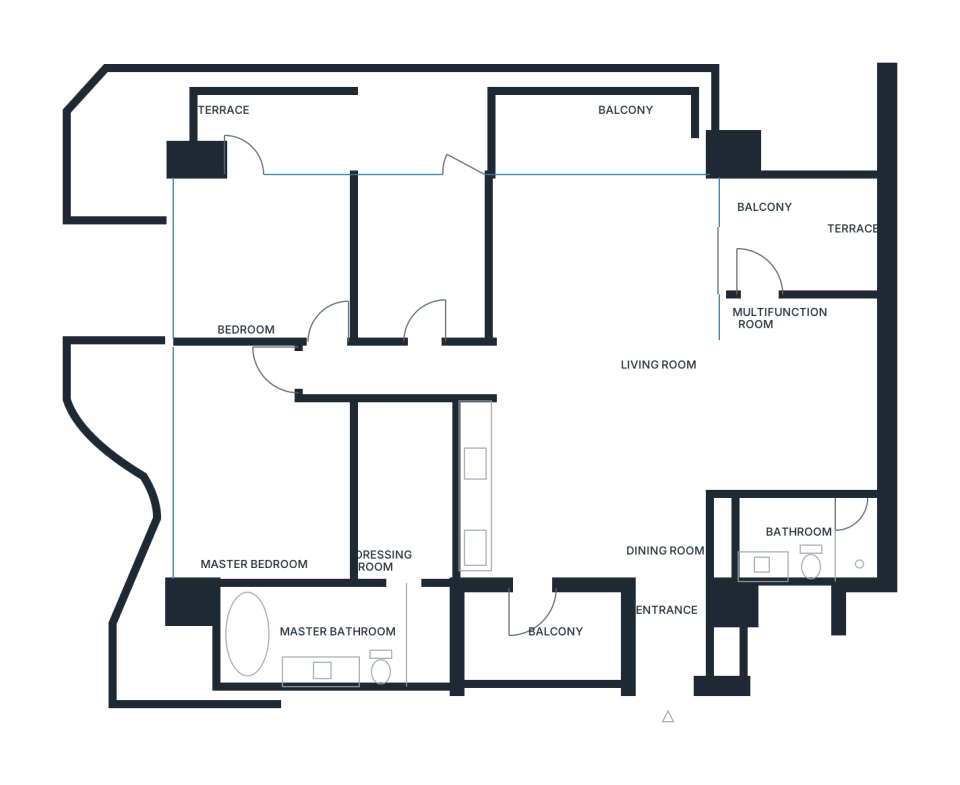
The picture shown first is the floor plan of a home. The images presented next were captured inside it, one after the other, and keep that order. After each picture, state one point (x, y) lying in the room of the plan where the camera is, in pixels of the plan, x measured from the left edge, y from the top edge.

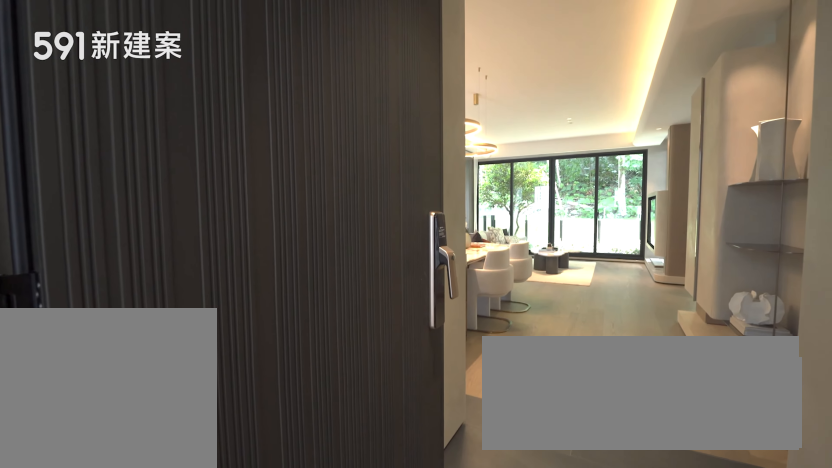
(684, 640)
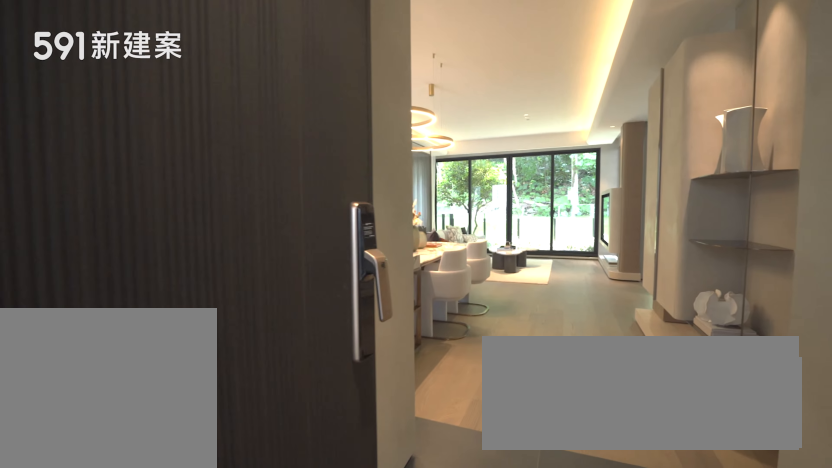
(684, 640)
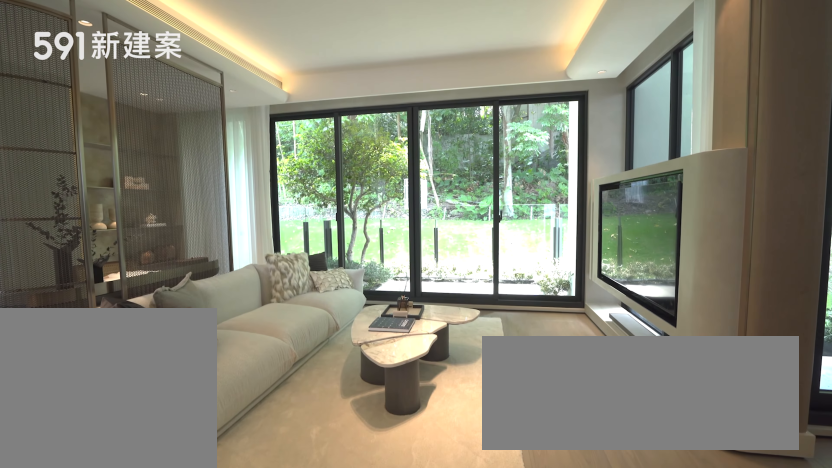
(610, 280)
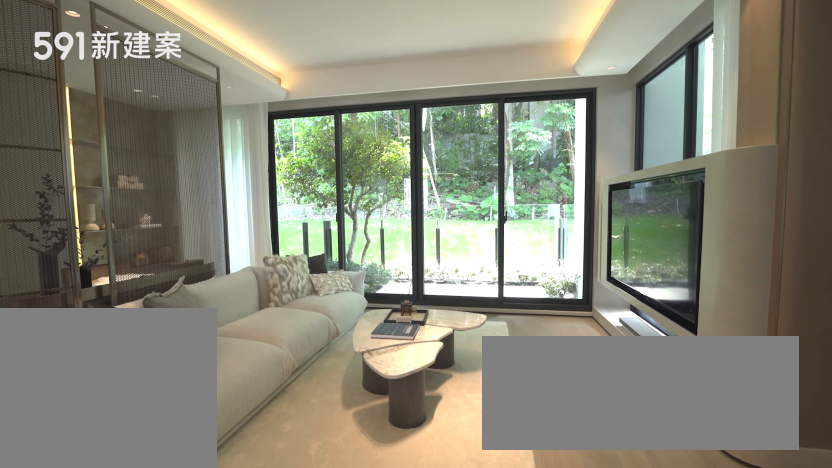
(610, 280)
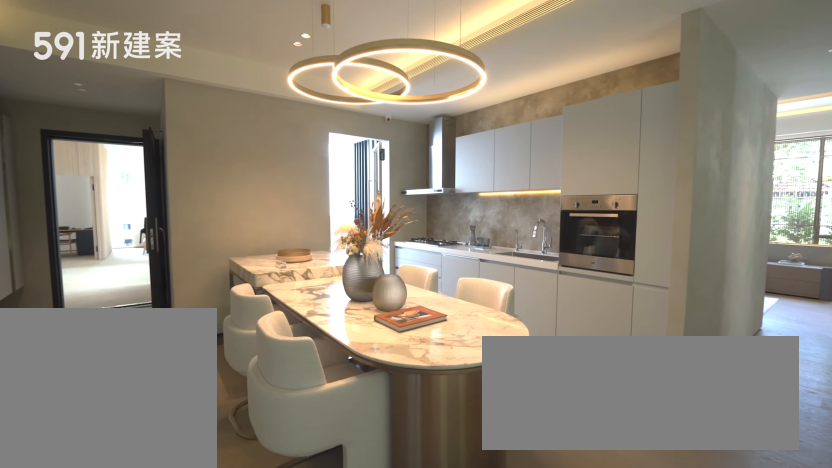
(636, 481)
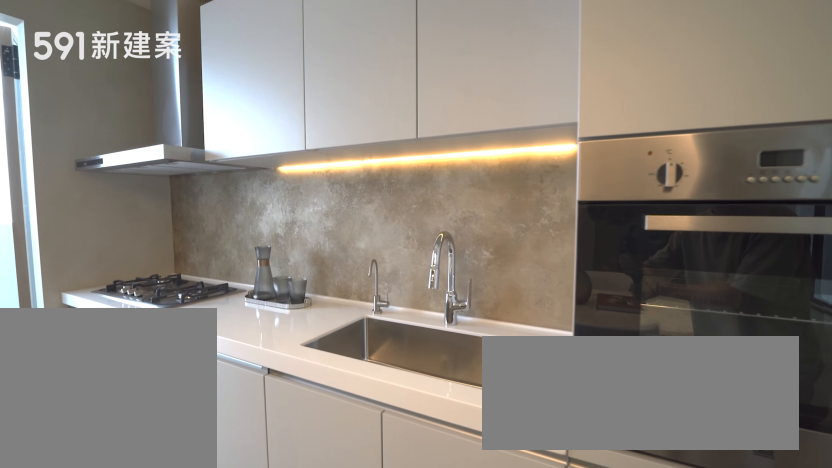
(502, 488)
